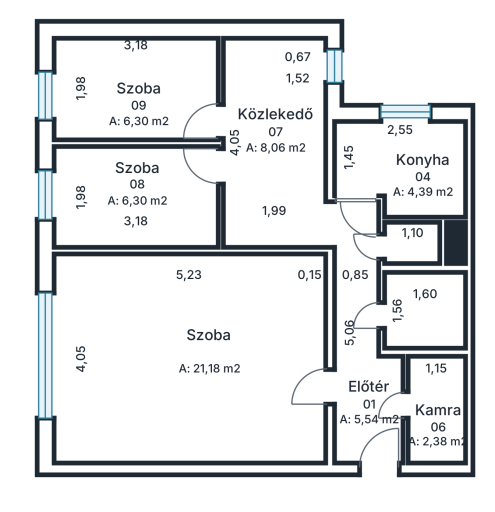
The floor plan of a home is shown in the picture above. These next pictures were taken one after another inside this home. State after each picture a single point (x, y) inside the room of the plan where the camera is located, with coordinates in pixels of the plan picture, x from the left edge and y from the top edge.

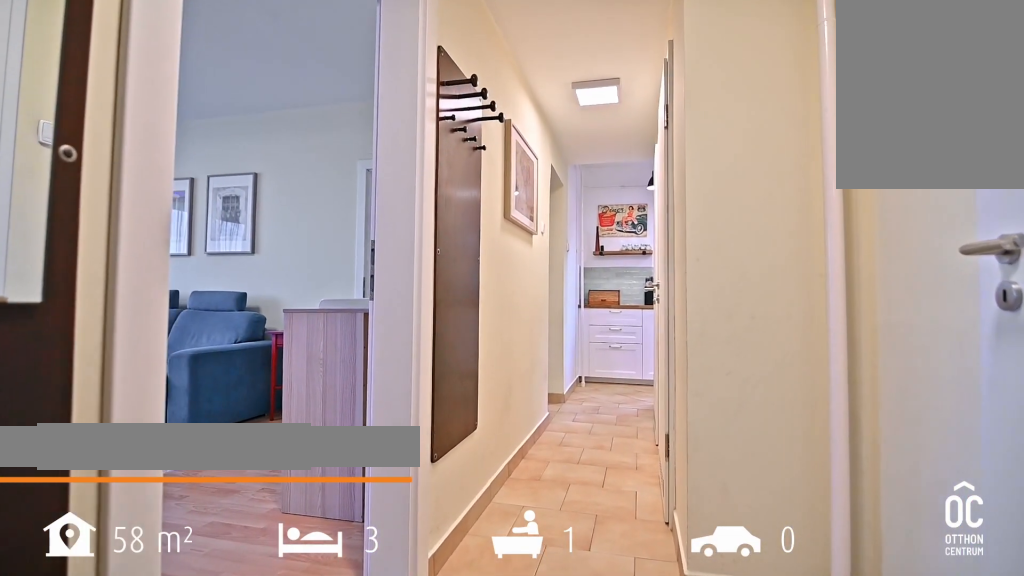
(370, 421)
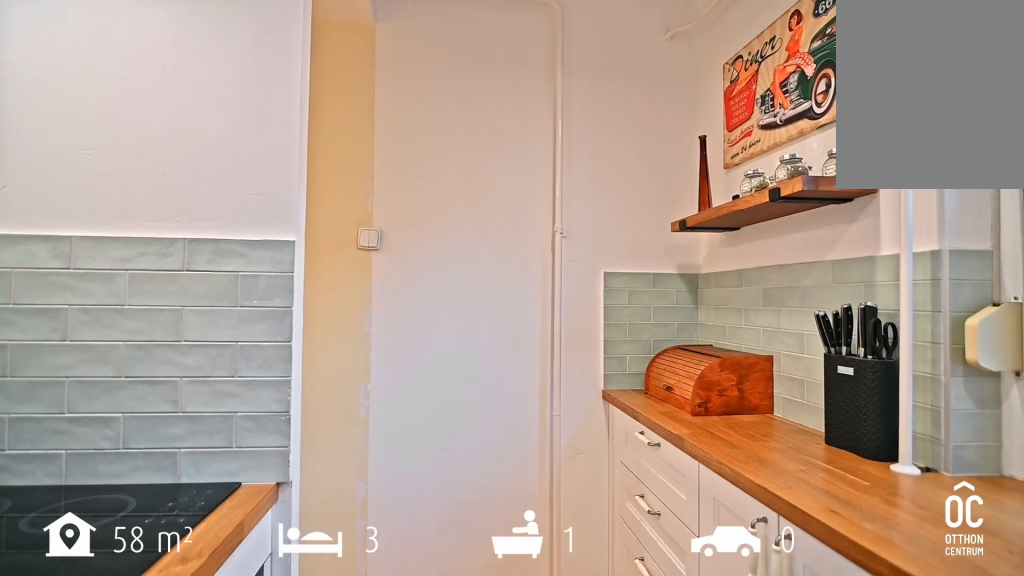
(433, 161)
